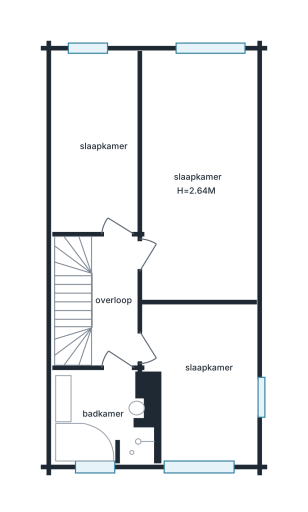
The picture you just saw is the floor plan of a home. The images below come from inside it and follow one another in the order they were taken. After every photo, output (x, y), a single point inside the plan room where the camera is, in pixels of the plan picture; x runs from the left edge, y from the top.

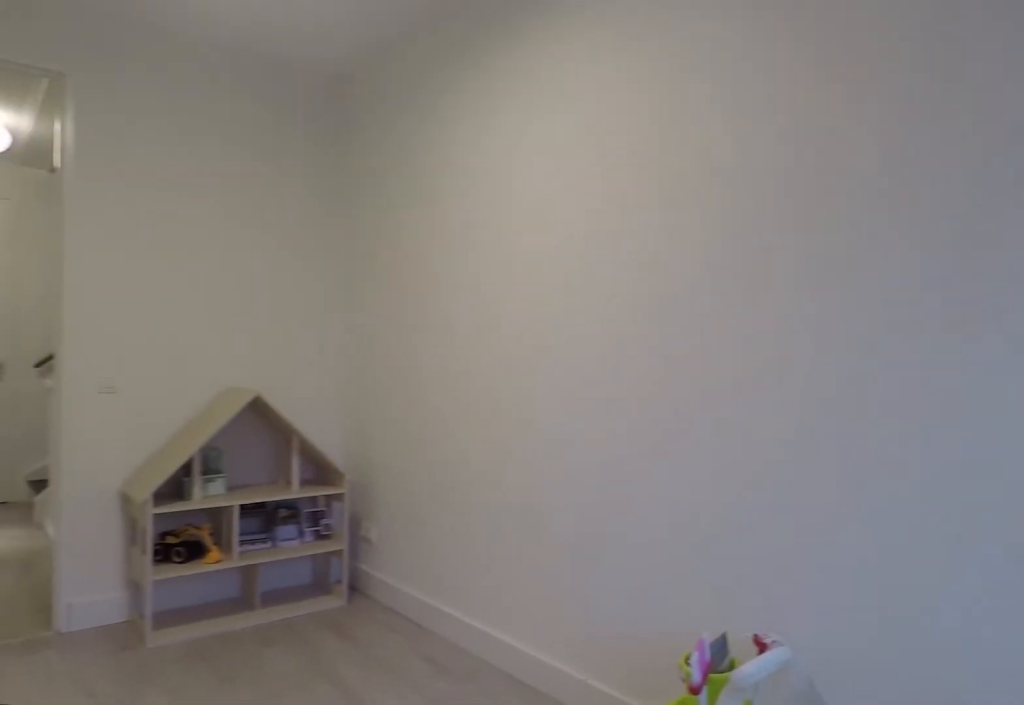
(92, 224)
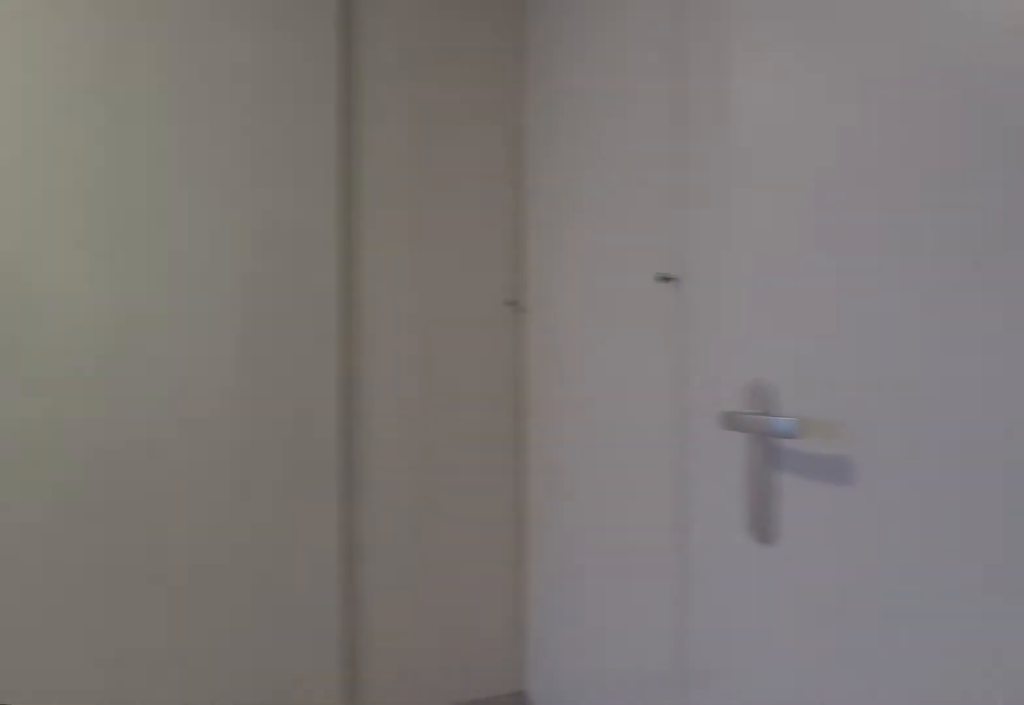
(204, 199)
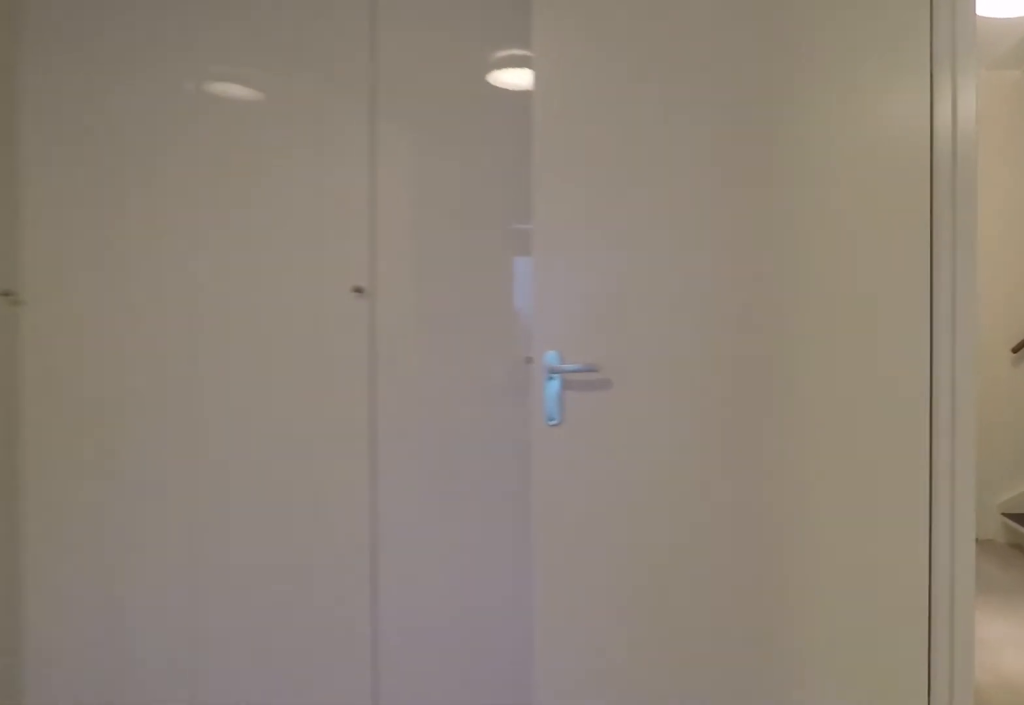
(202, 200)
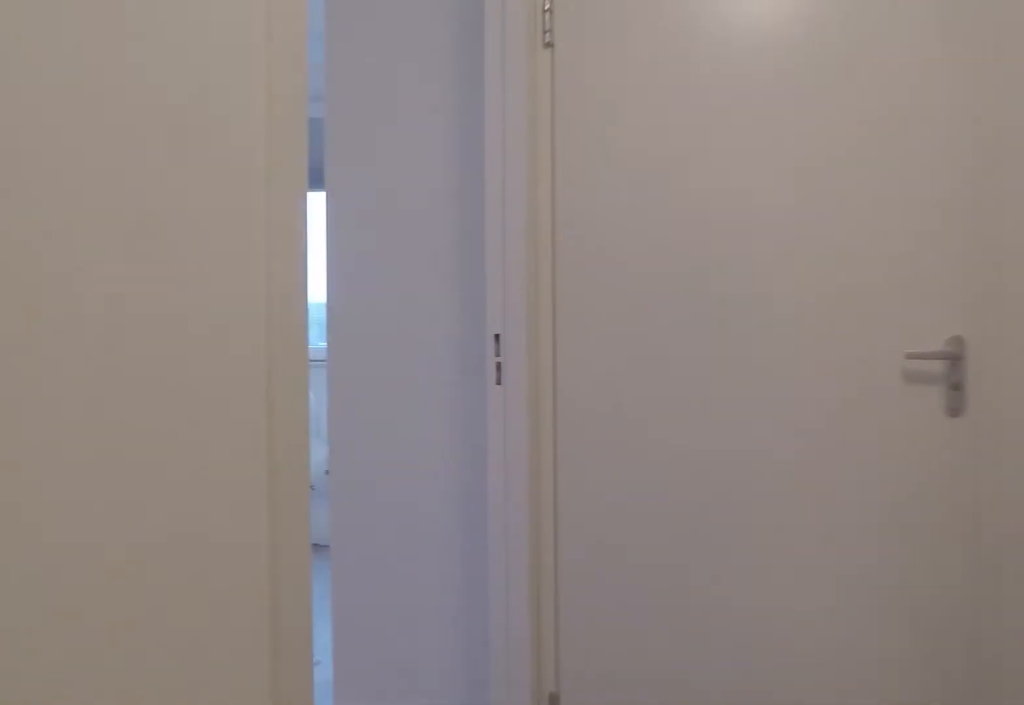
(114, 301)
